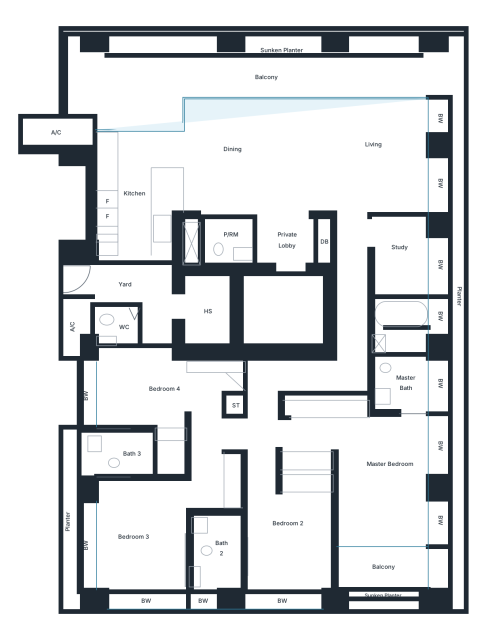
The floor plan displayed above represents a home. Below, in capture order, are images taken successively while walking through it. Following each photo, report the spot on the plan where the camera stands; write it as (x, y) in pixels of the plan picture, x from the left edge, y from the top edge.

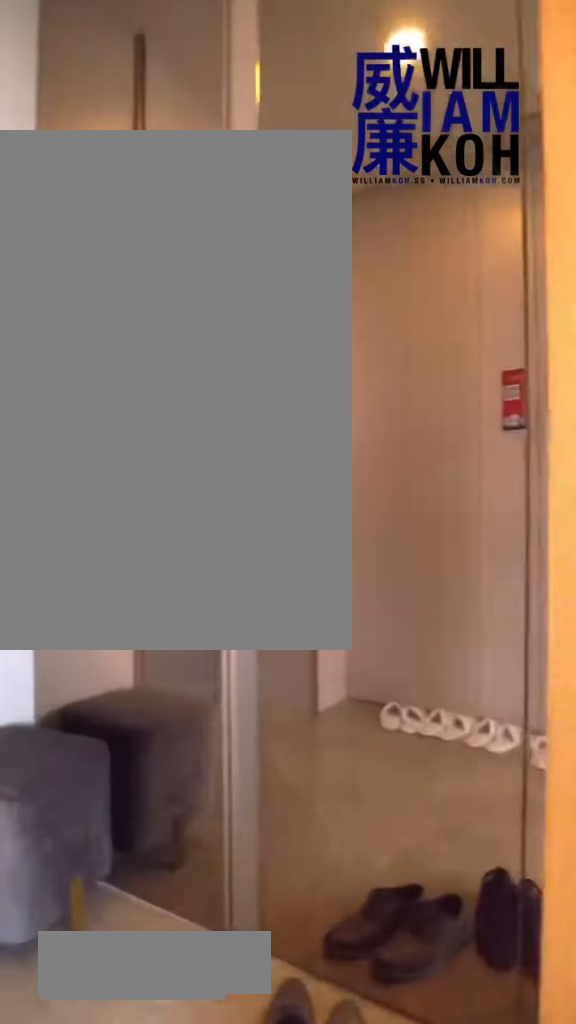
(291, 241)
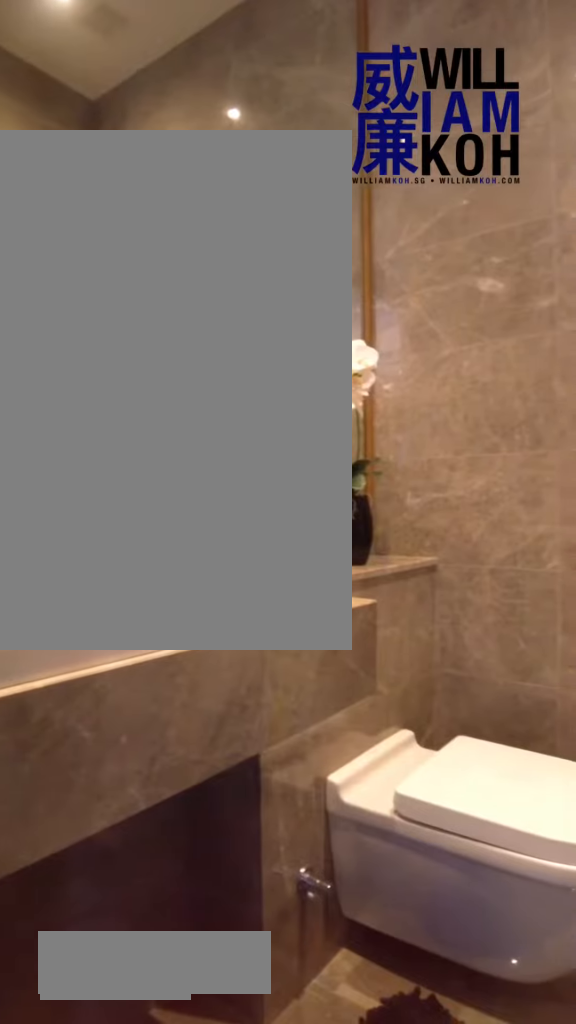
(232, 240)
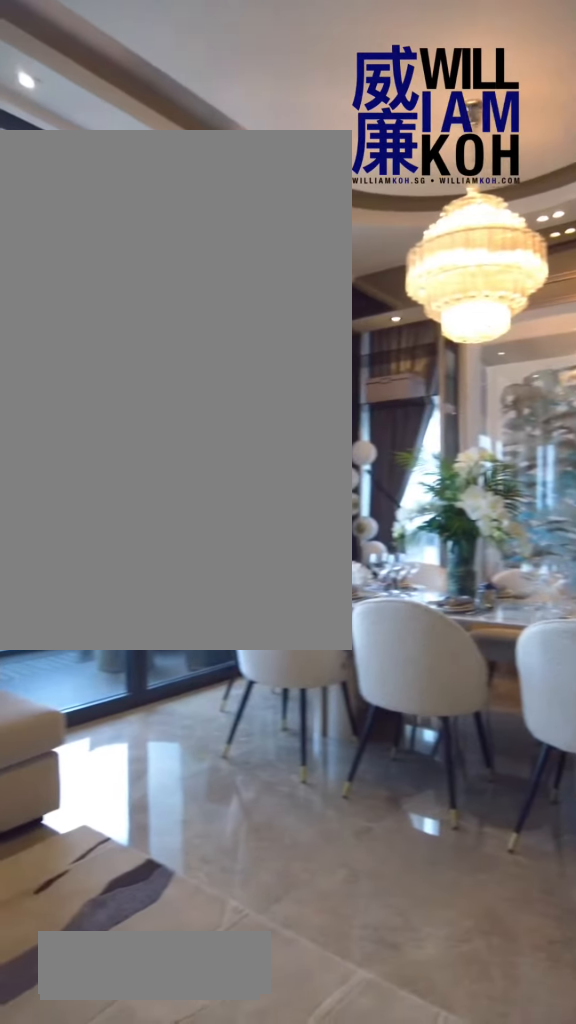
(288, 192)
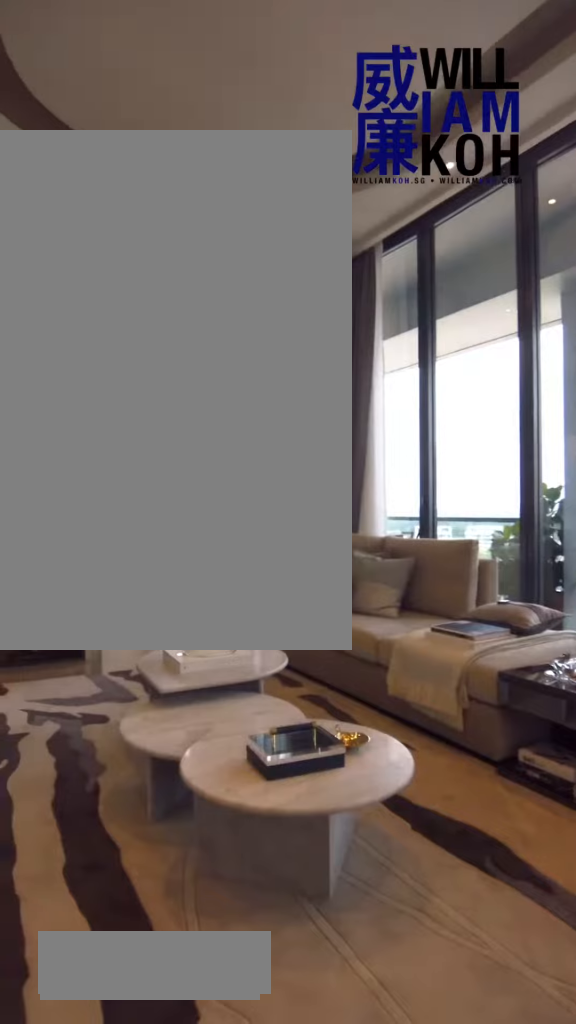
(288, 192)
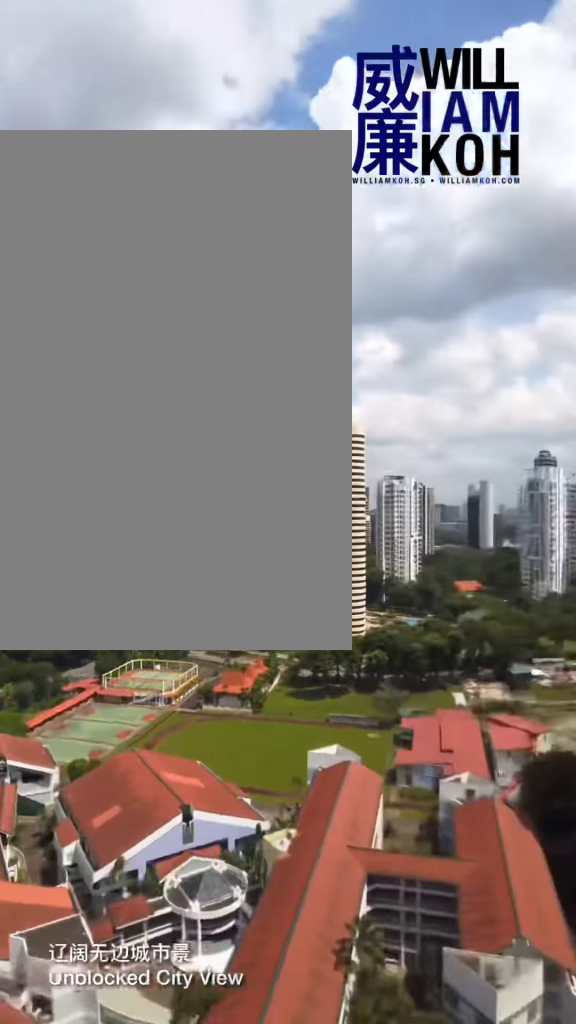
(169, 61)
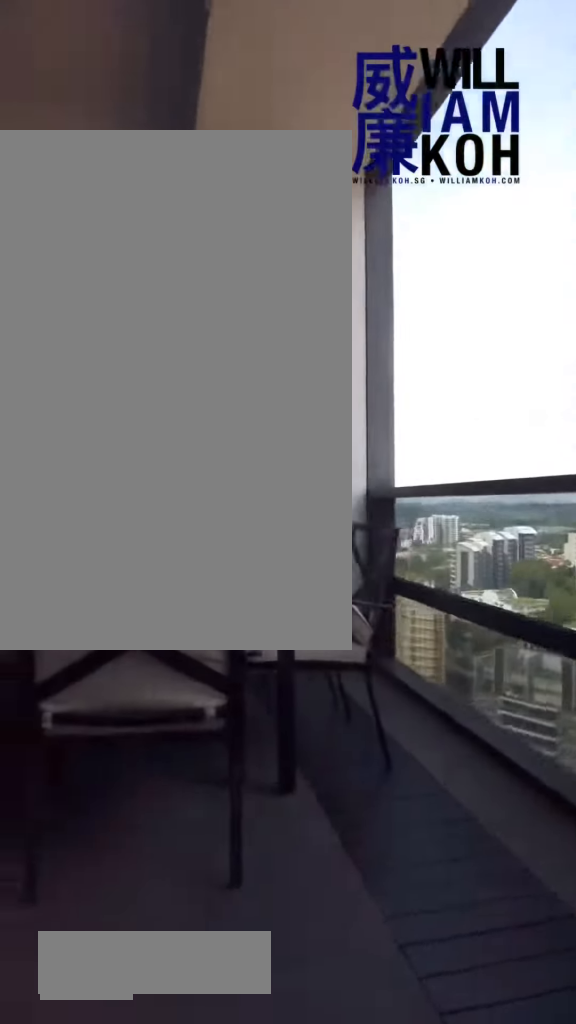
(168, 61)
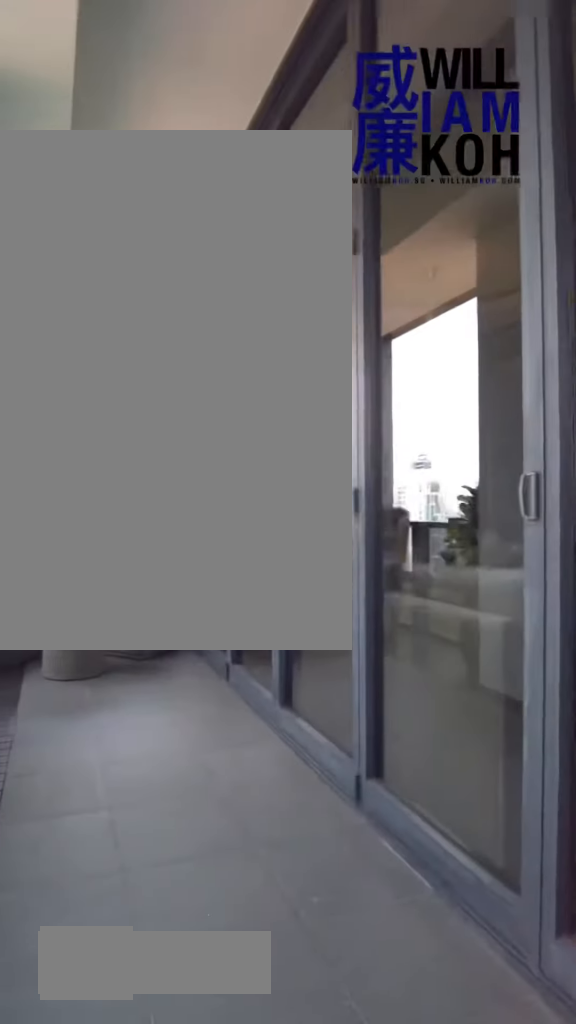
(199, 74)
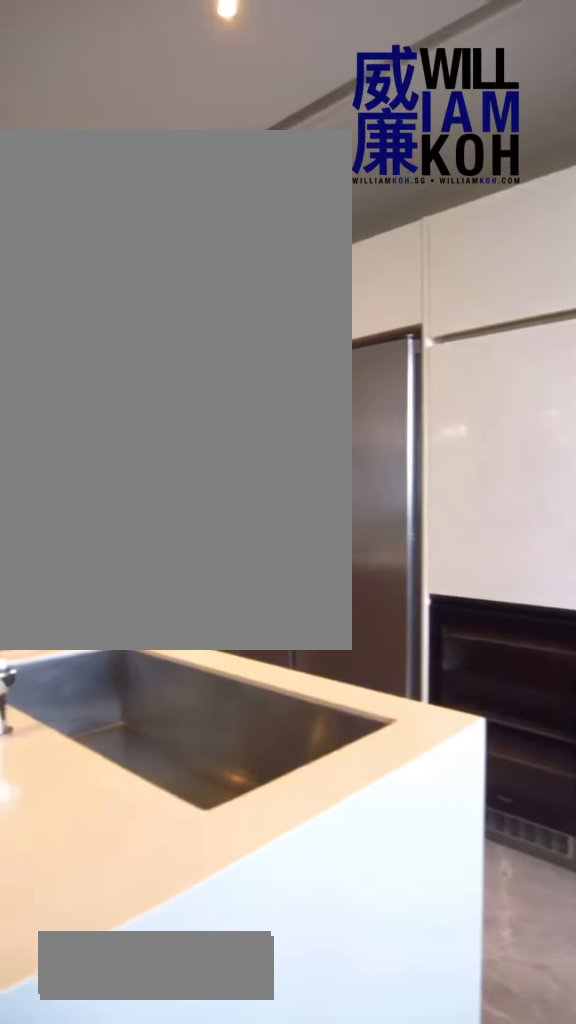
(170, 150)
